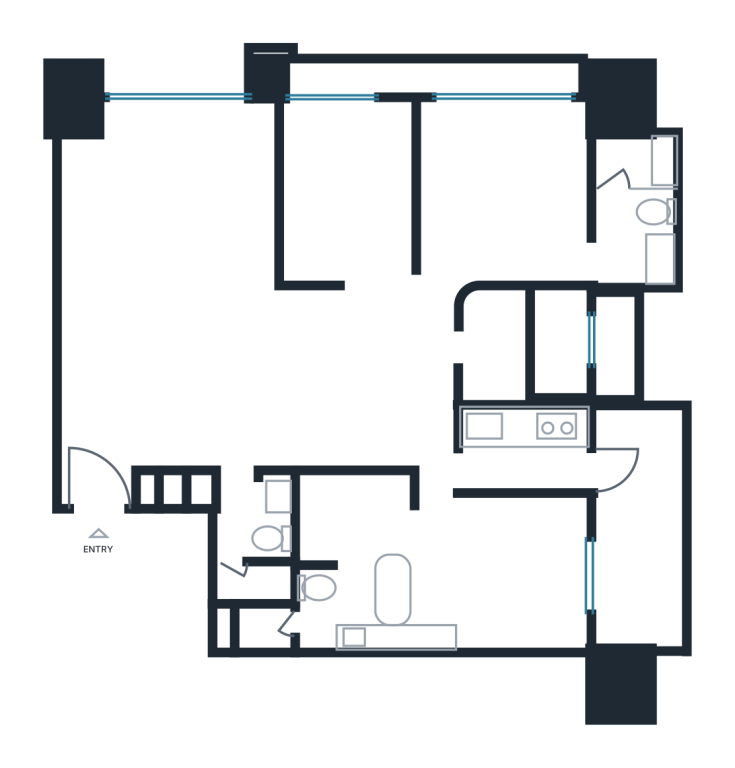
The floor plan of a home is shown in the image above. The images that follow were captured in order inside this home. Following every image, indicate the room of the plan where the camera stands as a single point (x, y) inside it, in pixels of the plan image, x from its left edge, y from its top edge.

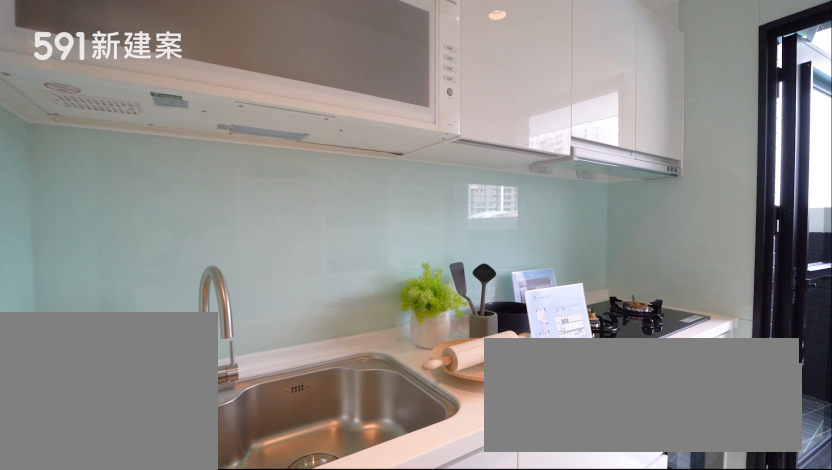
(526, 456)
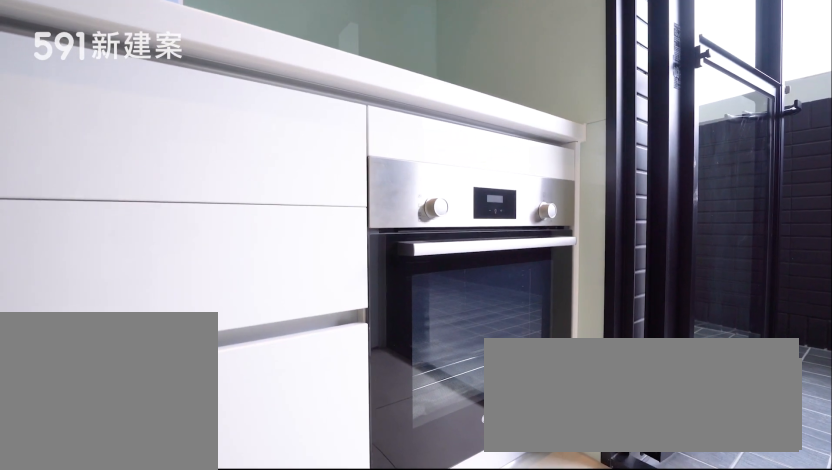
(526, 456)
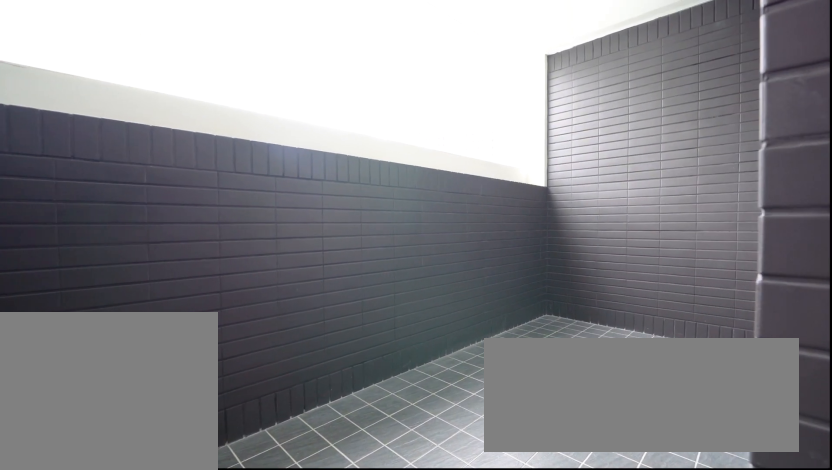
(636, 534)
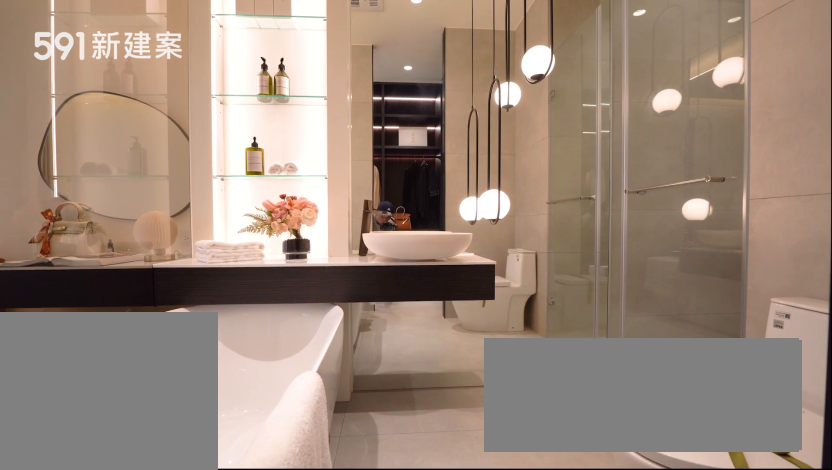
(357, 605)
